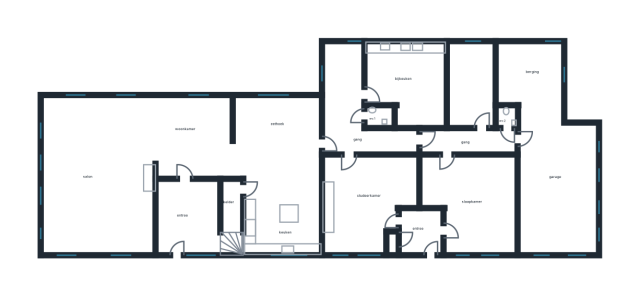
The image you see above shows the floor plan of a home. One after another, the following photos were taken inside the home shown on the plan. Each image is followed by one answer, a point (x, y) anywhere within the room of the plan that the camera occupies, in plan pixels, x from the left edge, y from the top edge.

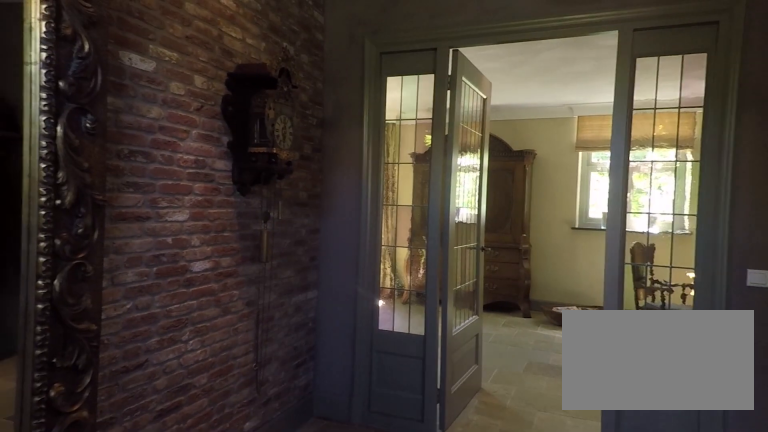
(189, 217)
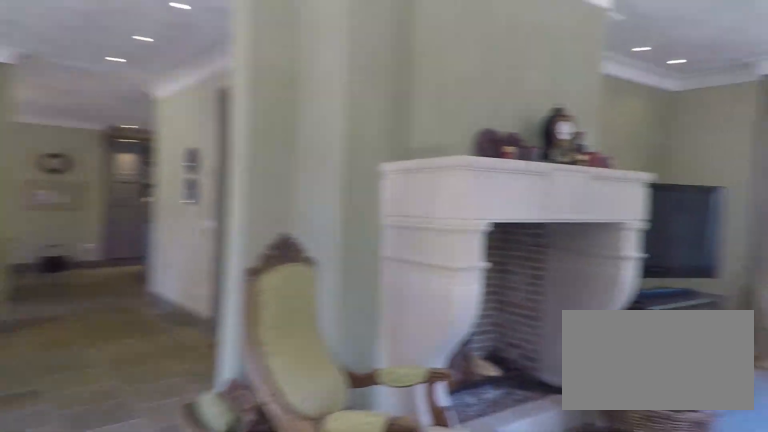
(127, 165)
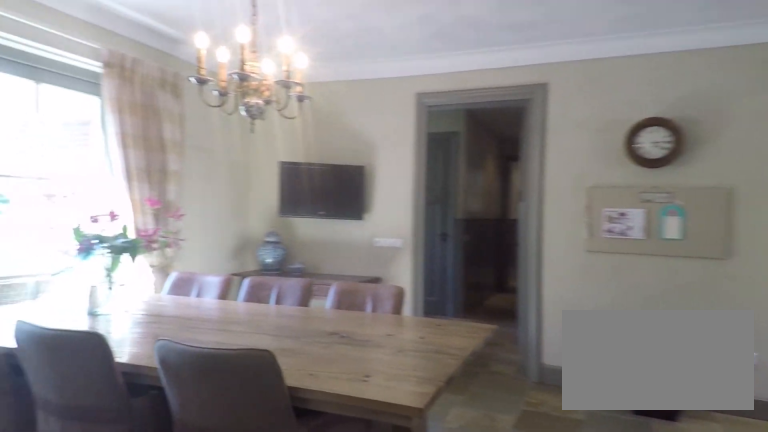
(280, 174)
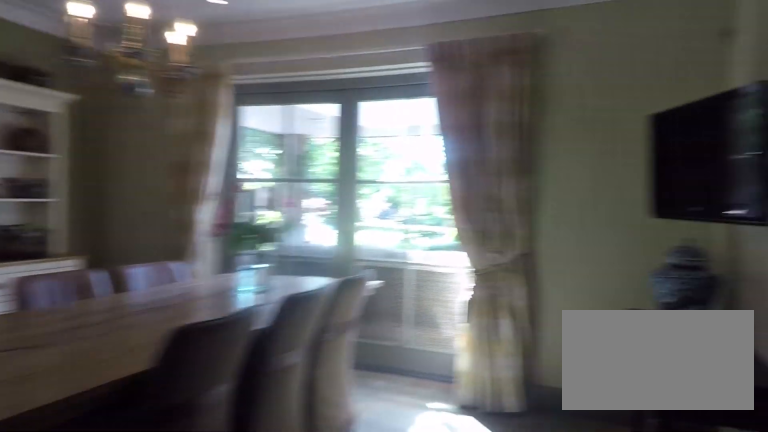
(280, 174)
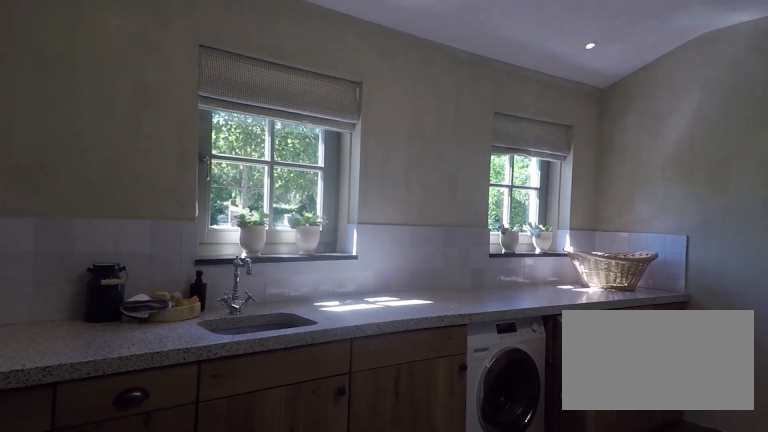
(408, 85)
